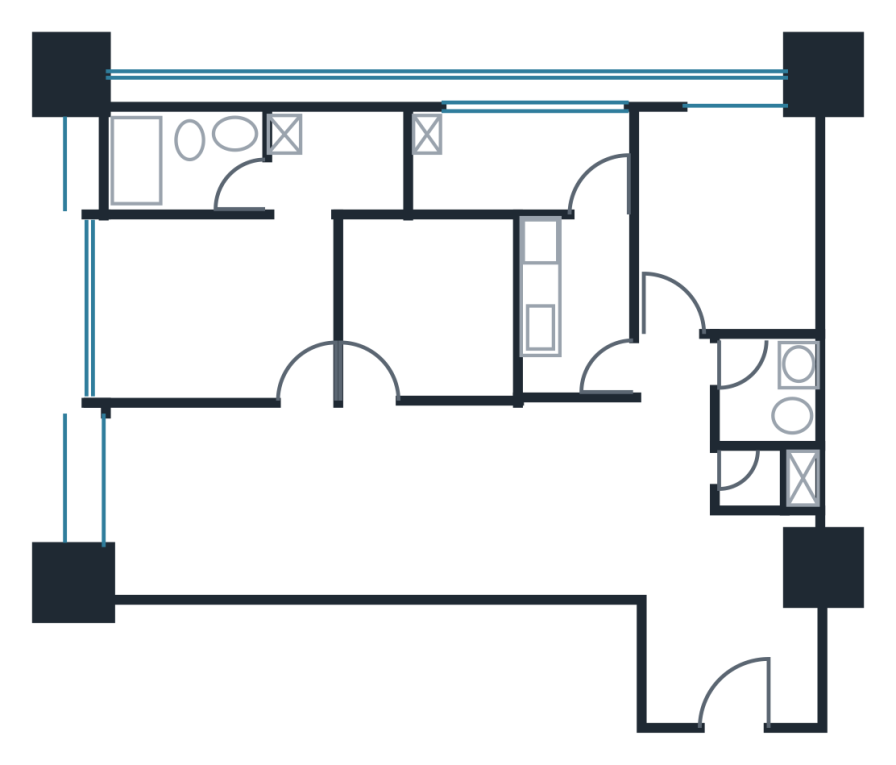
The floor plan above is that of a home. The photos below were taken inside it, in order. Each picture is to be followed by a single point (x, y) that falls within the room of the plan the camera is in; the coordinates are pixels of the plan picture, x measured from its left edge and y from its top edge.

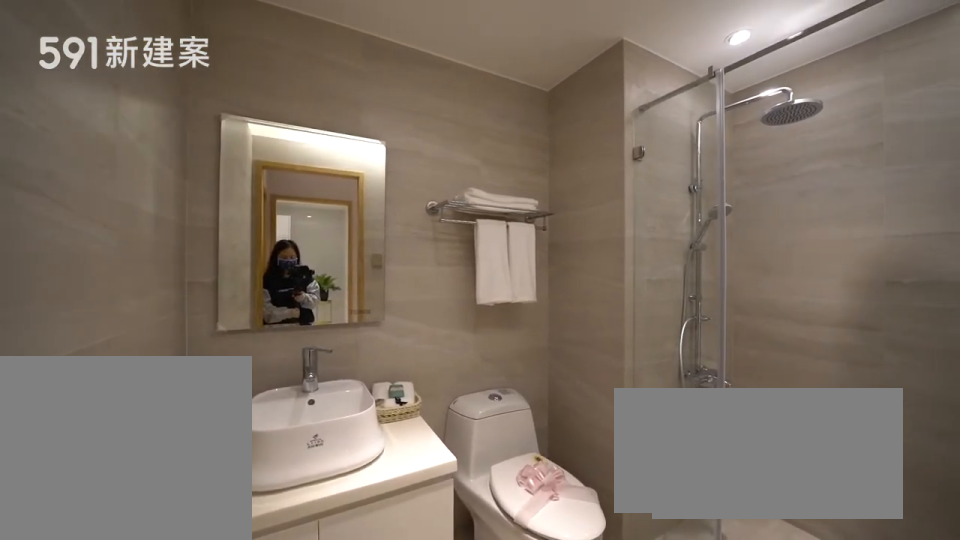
(771, 428)
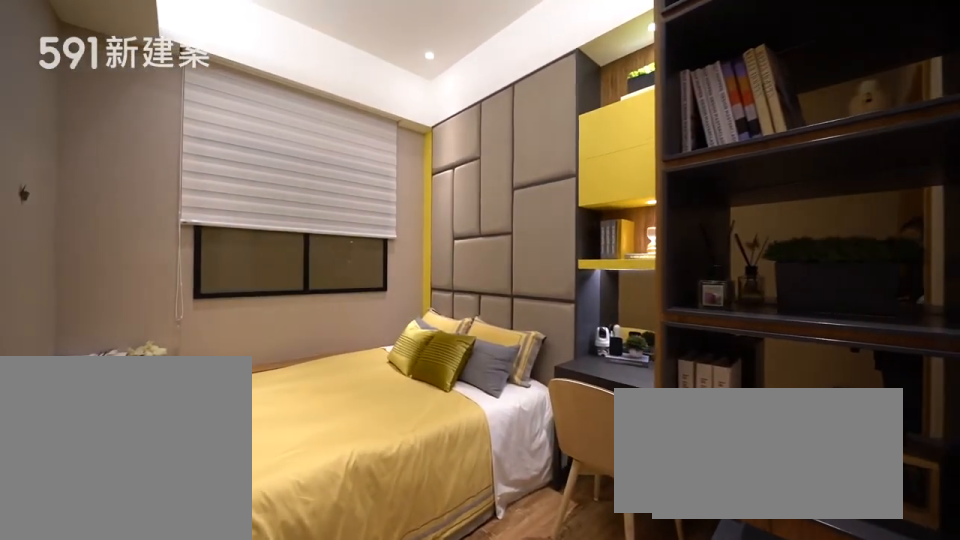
(729, 220)
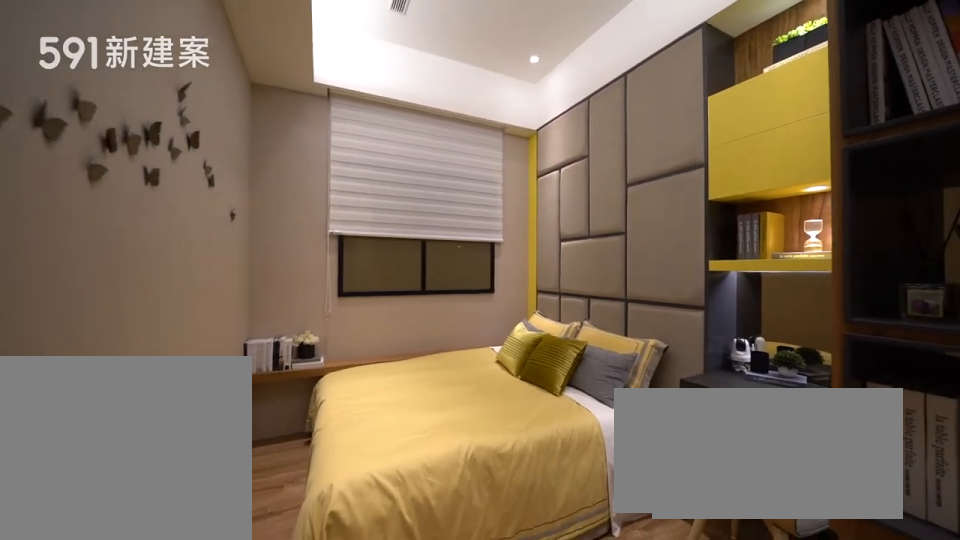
(729, 220)
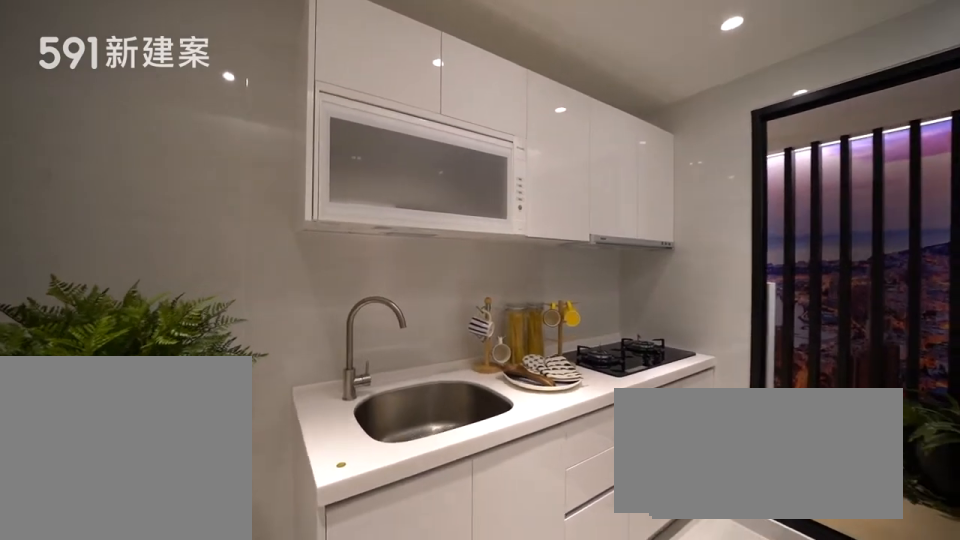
(576, 303)
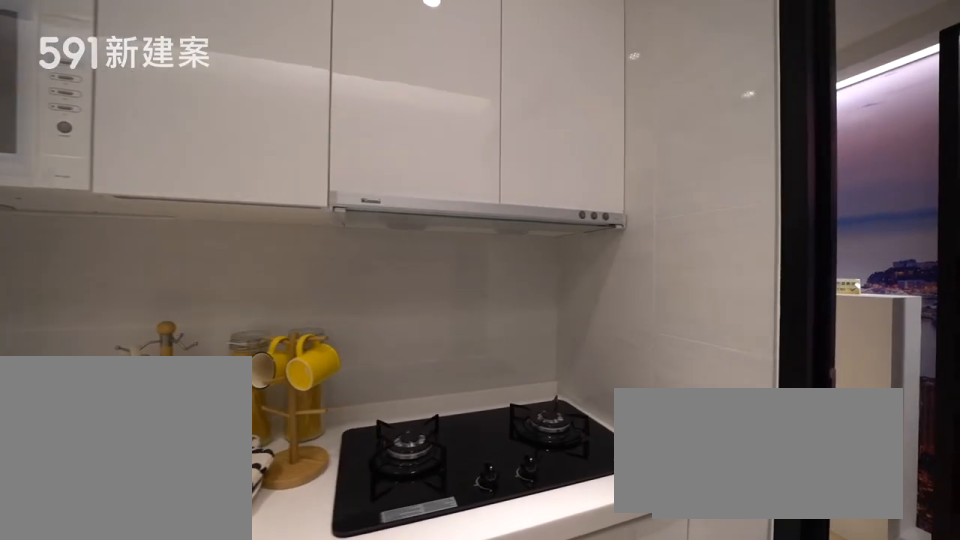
(576, 303)
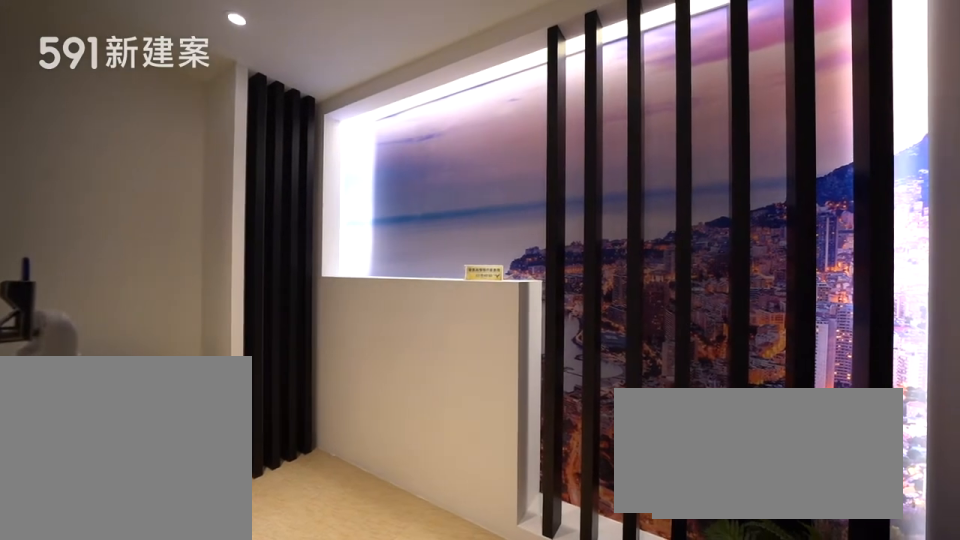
(512, 157)
